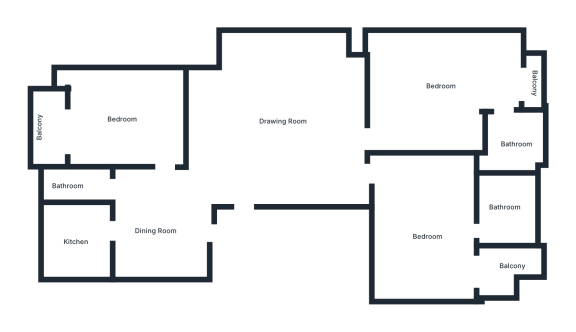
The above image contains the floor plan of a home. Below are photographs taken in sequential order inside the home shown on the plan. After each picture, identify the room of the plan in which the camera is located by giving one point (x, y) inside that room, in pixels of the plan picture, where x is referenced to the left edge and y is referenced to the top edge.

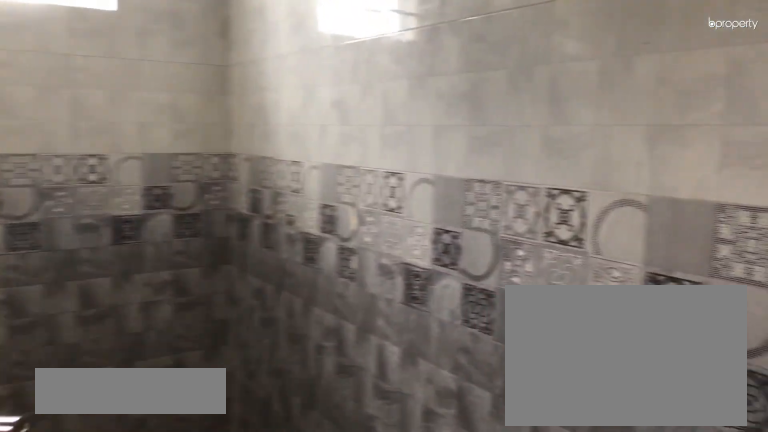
(74, 184)
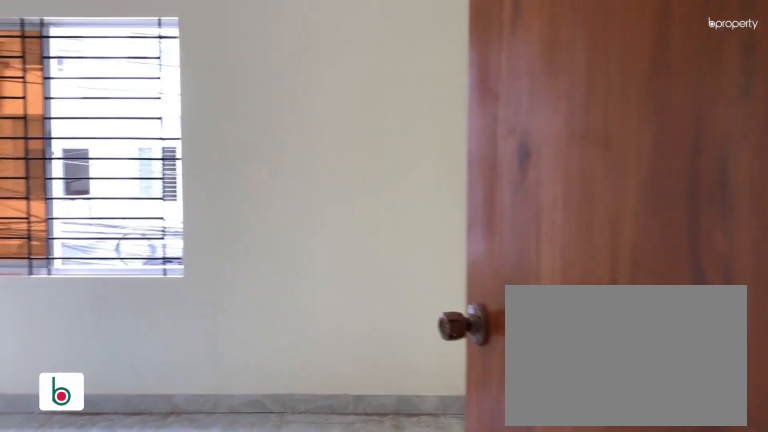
(117, 114)
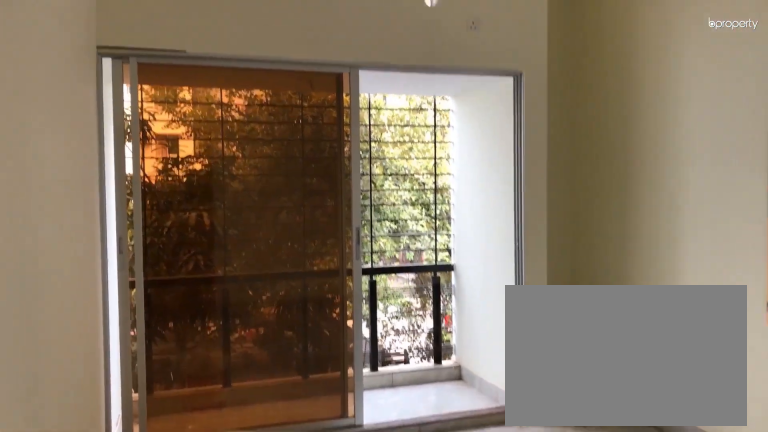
(117, 114)
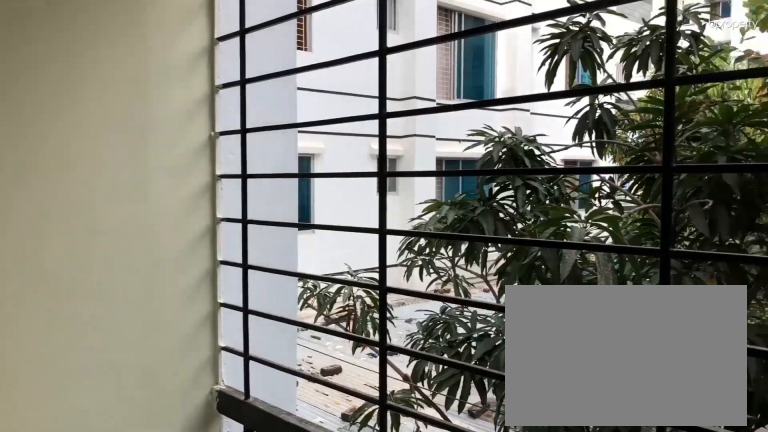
(48, 128)
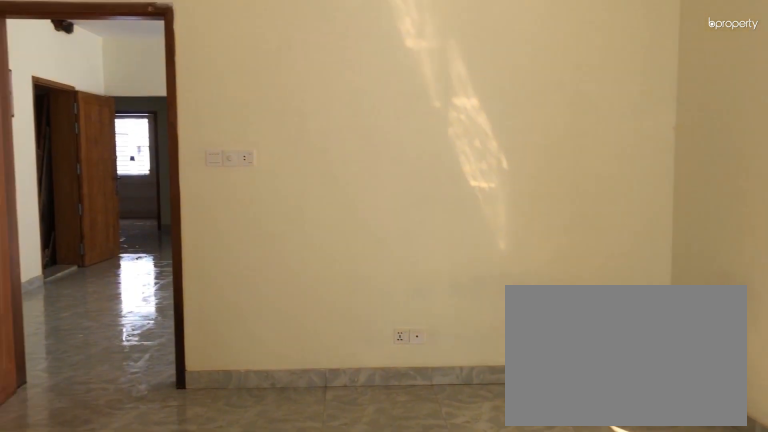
(438, 87)
